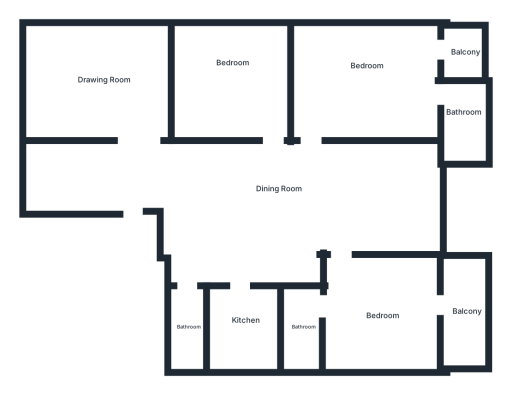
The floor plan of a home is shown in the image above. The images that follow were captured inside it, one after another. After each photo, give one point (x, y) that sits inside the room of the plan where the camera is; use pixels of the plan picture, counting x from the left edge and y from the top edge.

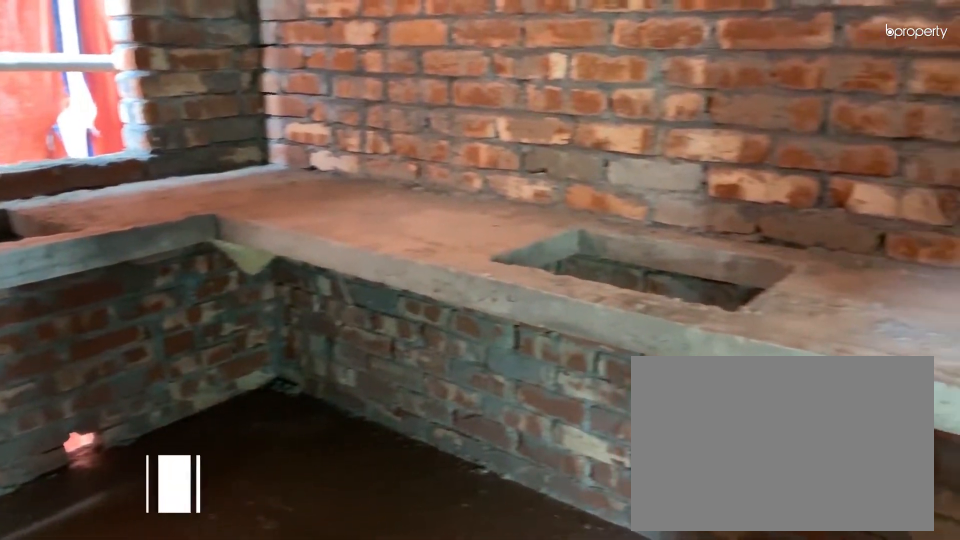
(250, 327)
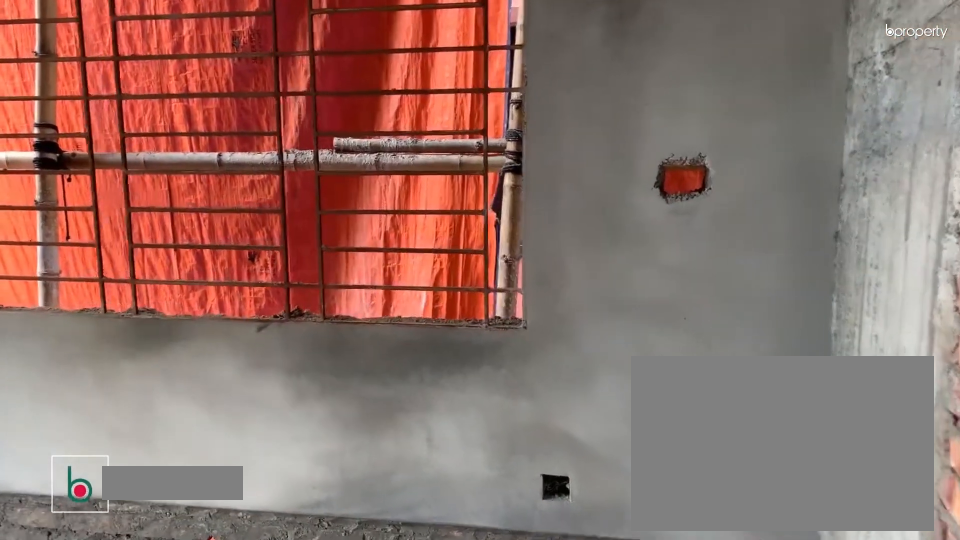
(382, 311)
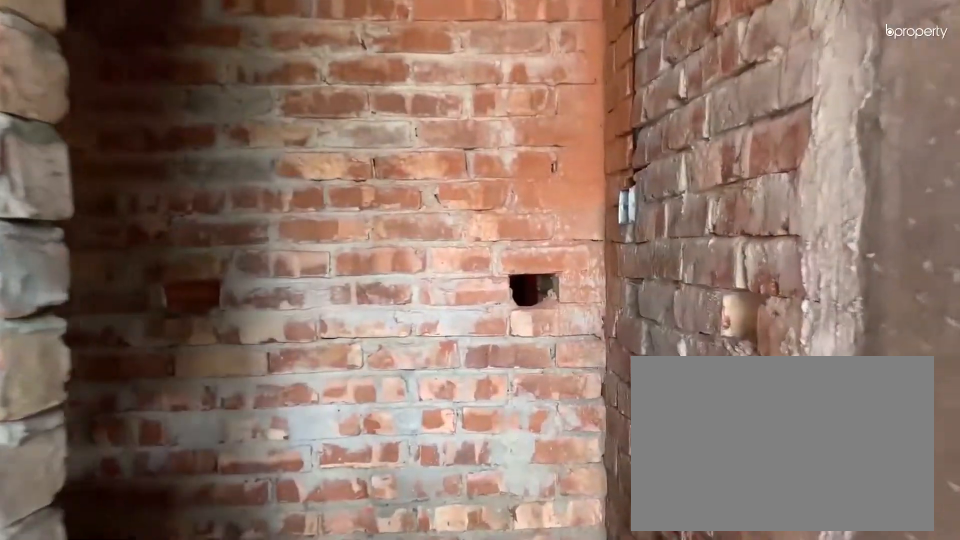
(320, 304)
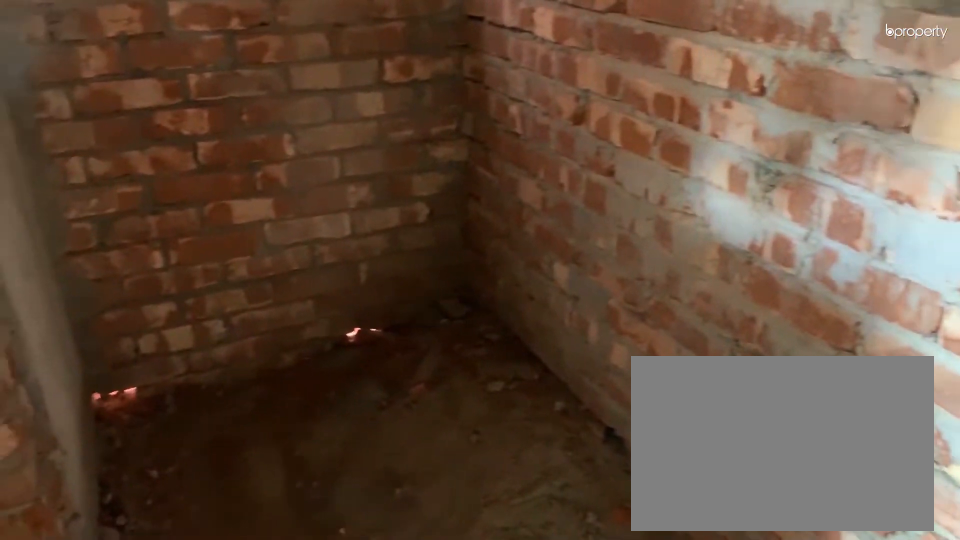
(303, 329)
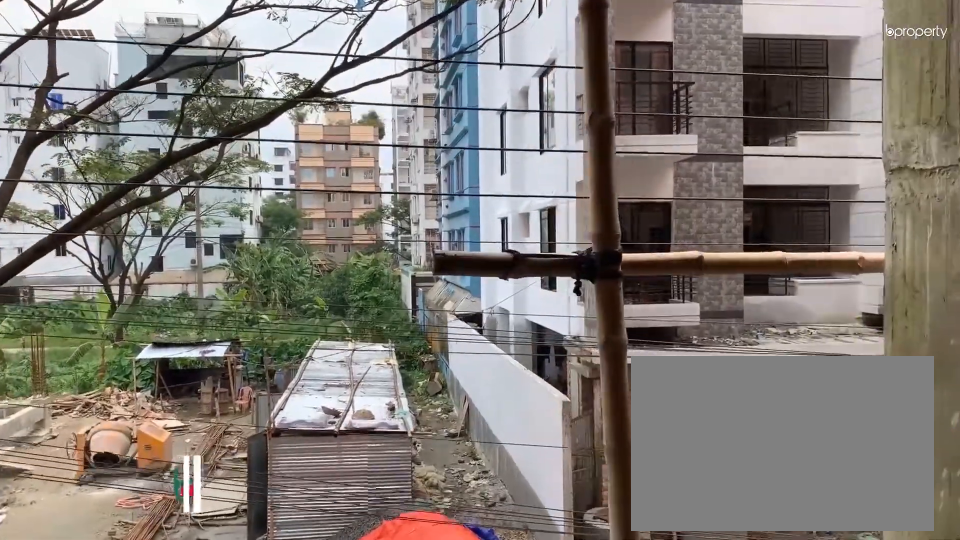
(456, 312)
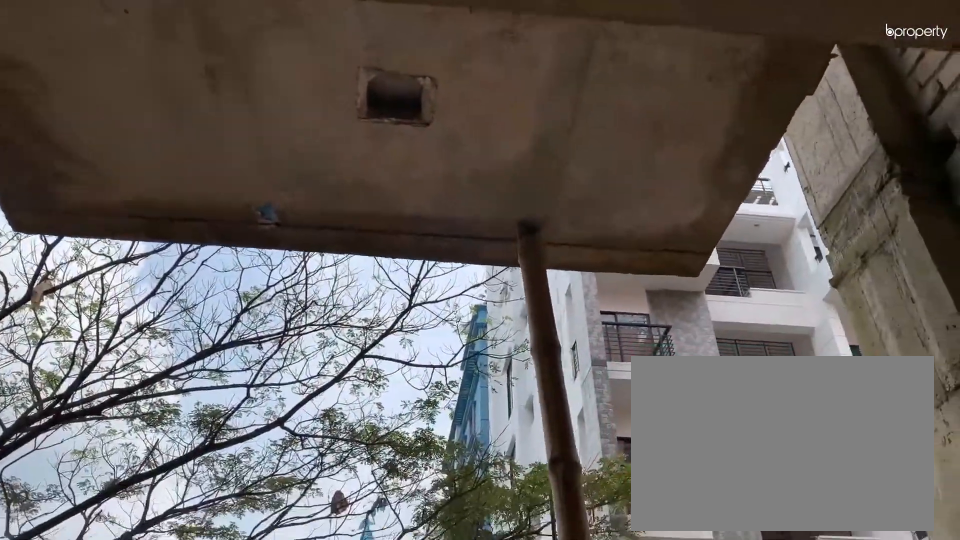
(465, 314)
